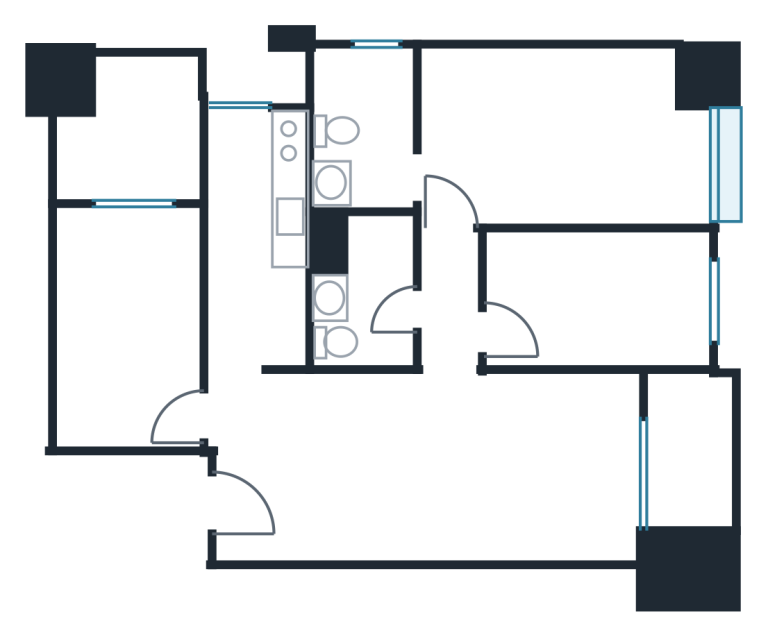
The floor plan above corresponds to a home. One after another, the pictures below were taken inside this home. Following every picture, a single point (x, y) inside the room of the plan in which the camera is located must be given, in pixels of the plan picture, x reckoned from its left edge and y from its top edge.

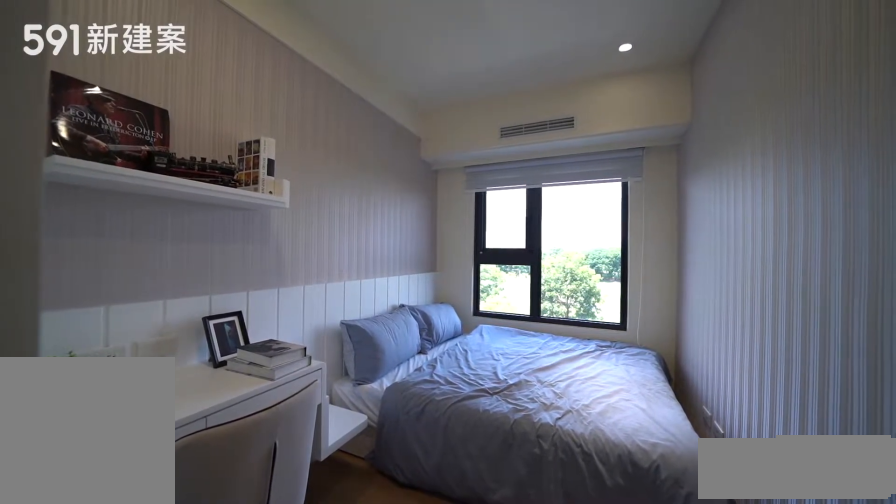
(604, 295)
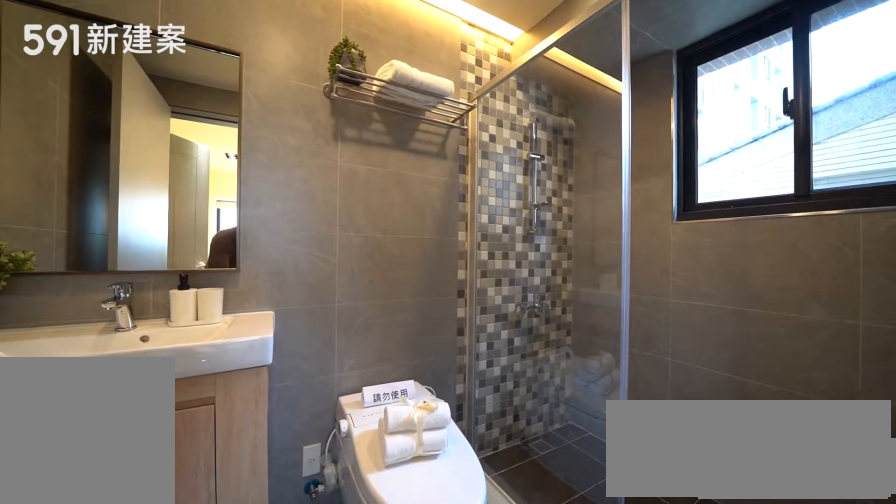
(364, 120)
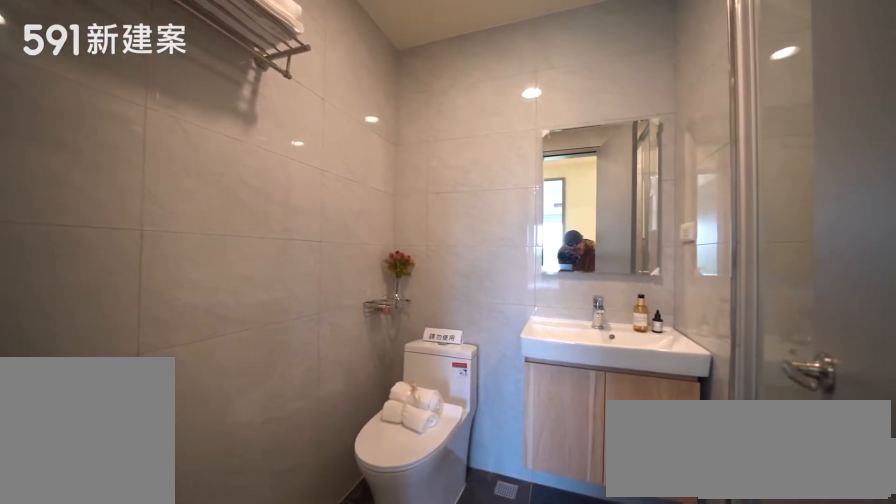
(359, 286)
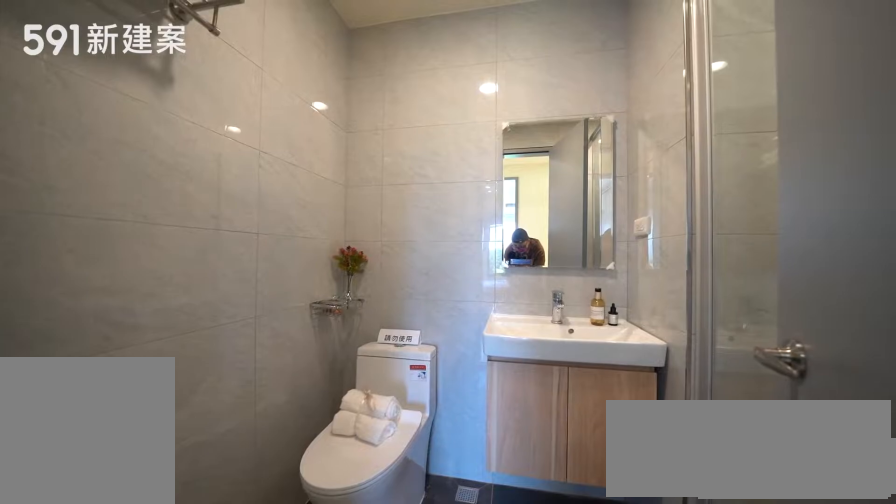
(359, 286)
